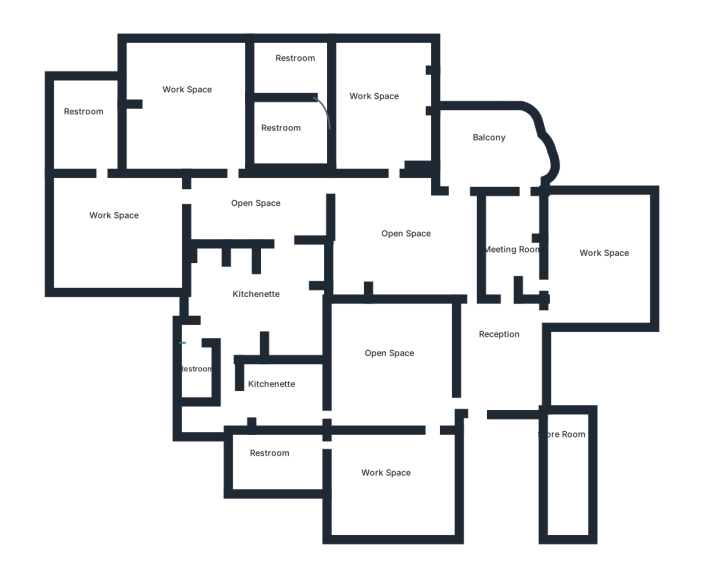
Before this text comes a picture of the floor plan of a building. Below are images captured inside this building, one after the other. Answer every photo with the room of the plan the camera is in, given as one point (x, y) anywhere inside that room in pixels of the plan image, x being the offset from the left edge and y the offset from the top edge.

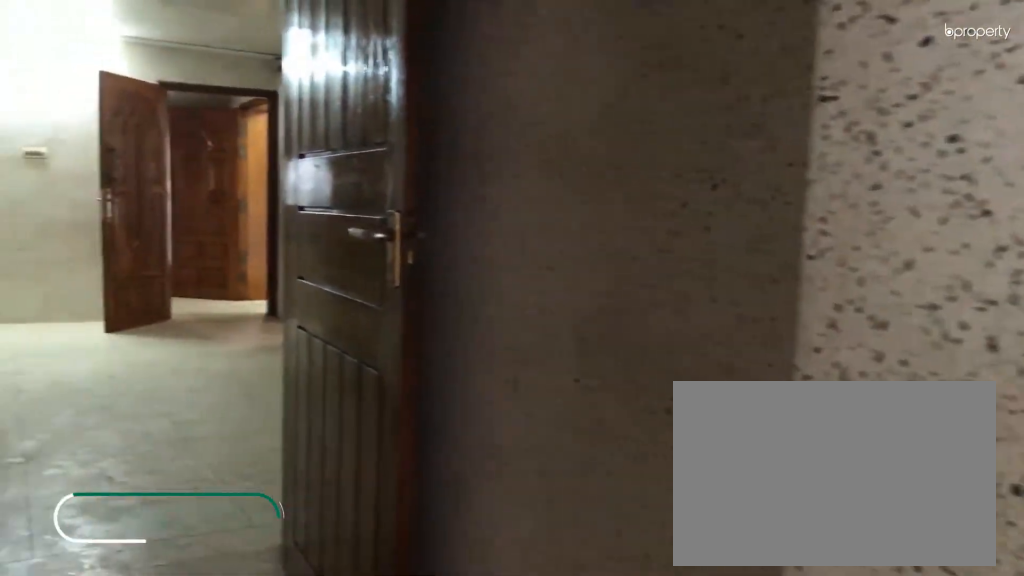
(285, 400)
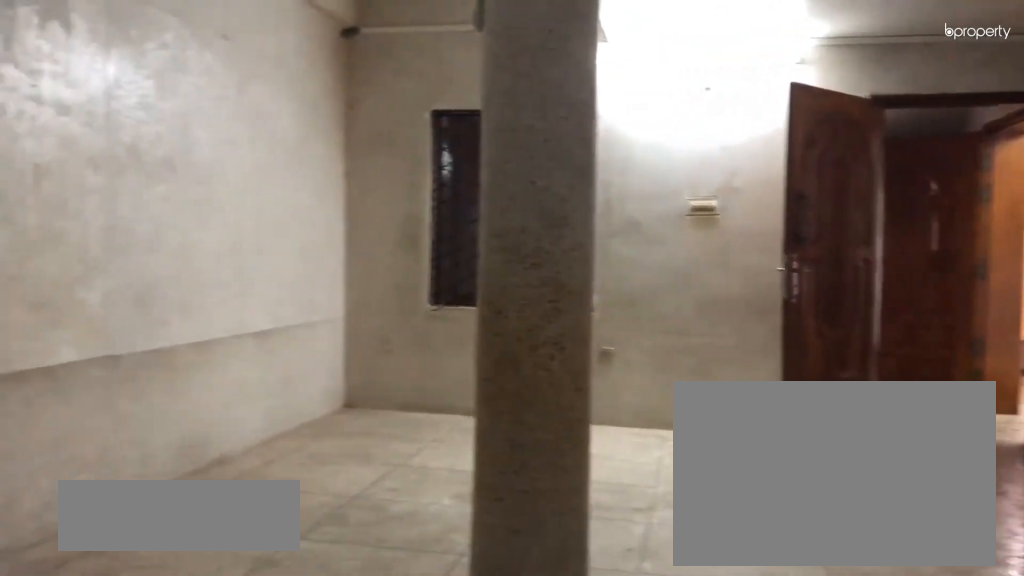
(408, 380)
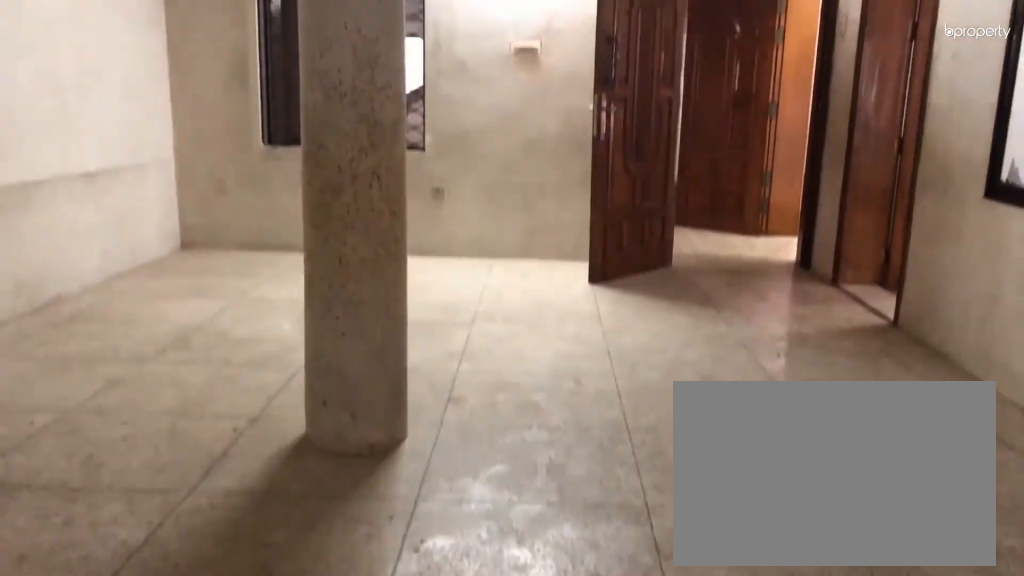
(408, 380)
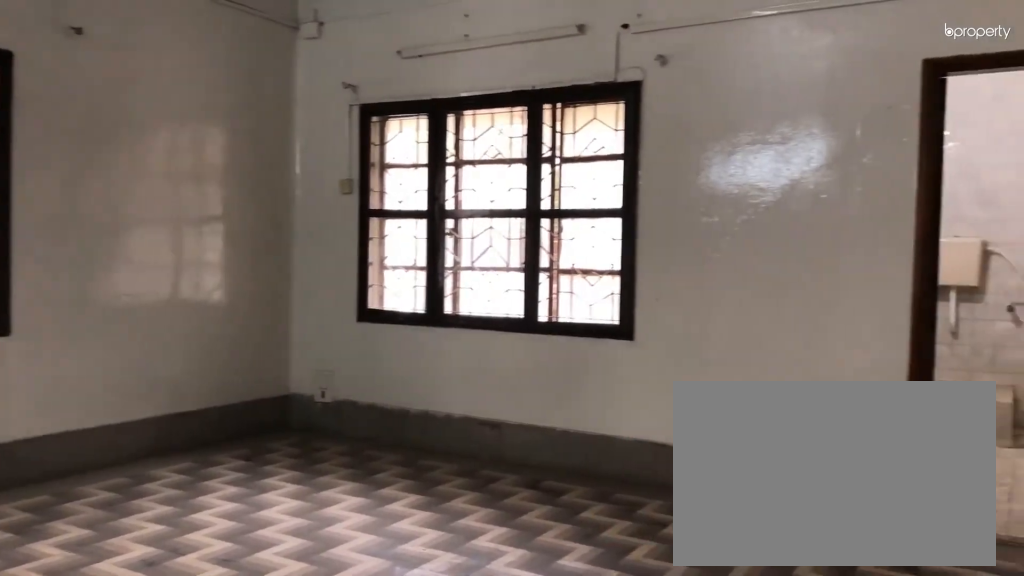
(375, 468)
